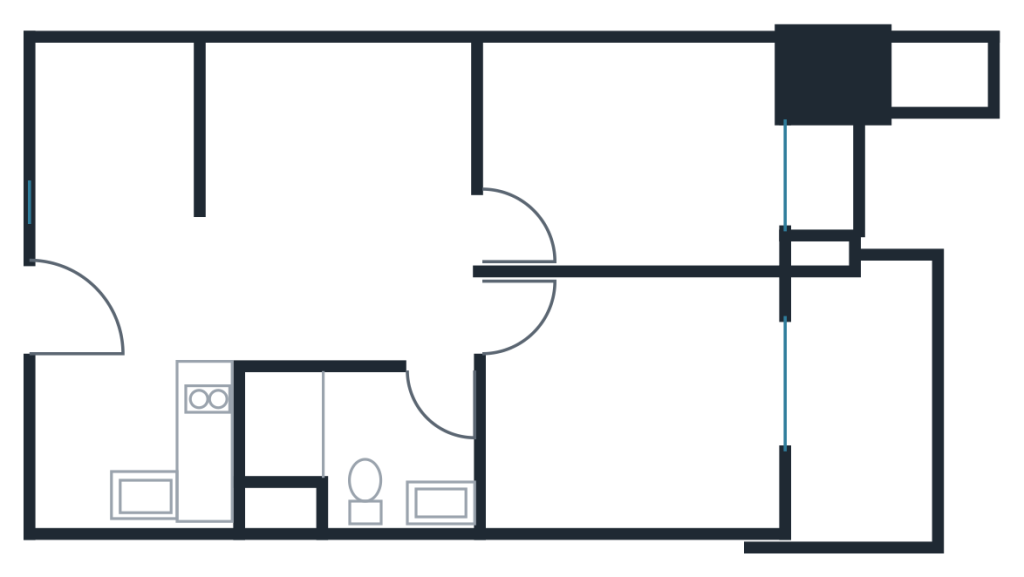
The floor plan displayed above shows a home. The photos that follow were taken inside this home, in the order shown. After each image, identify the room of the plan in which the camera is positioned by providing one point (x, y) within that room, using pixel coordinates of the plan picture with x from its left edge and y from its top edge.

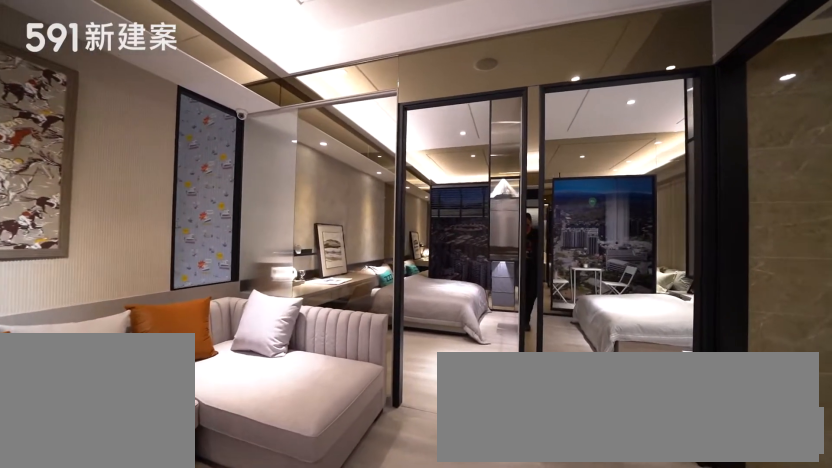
(265, 199)
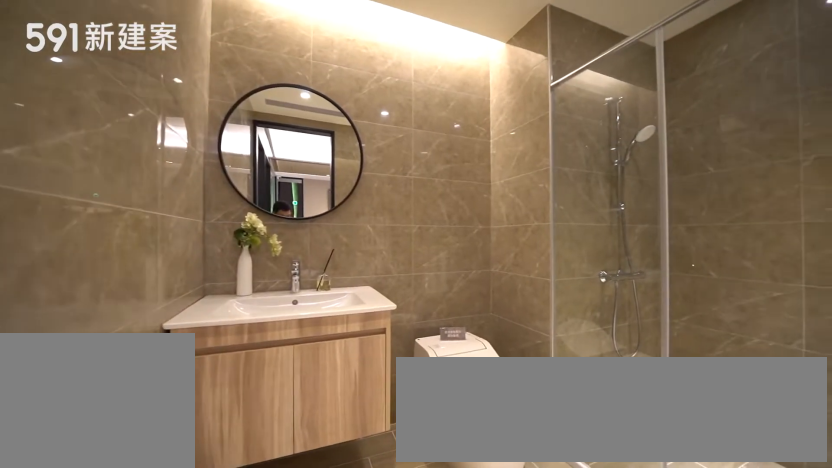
(353, 453)
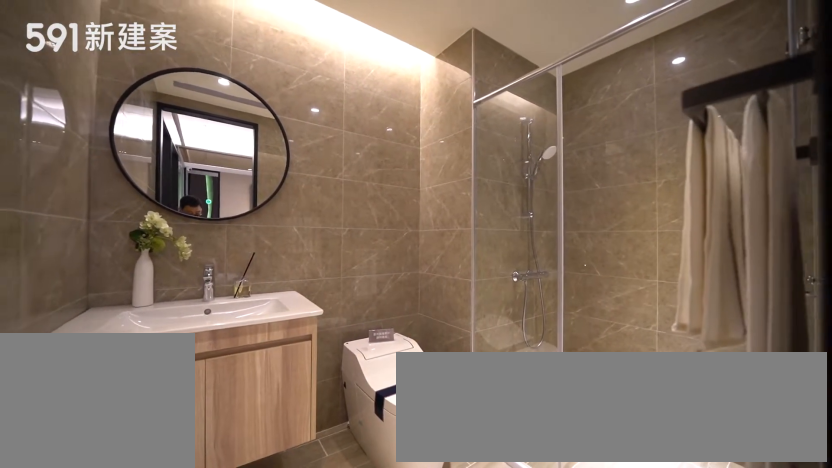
(353, 453)
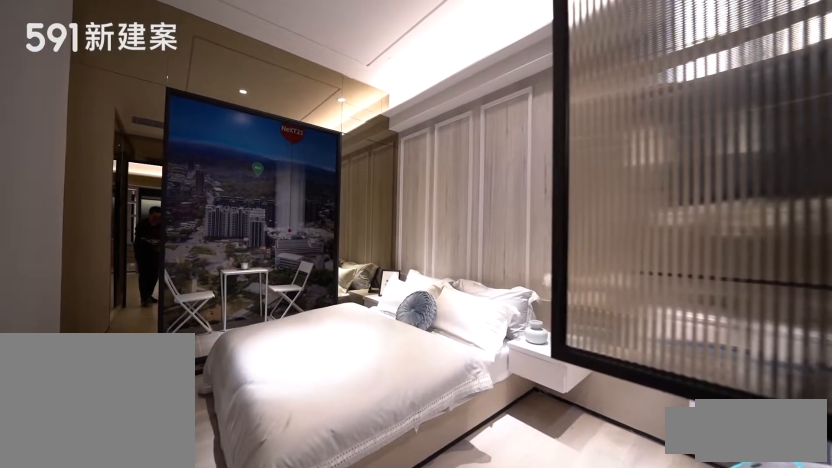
(644, 407)
